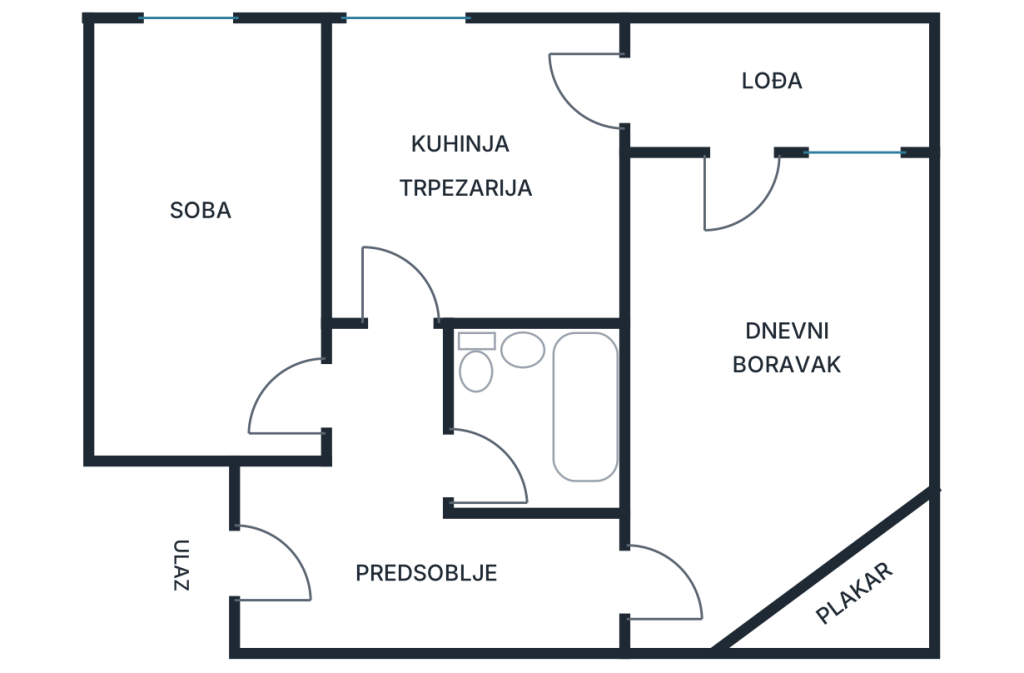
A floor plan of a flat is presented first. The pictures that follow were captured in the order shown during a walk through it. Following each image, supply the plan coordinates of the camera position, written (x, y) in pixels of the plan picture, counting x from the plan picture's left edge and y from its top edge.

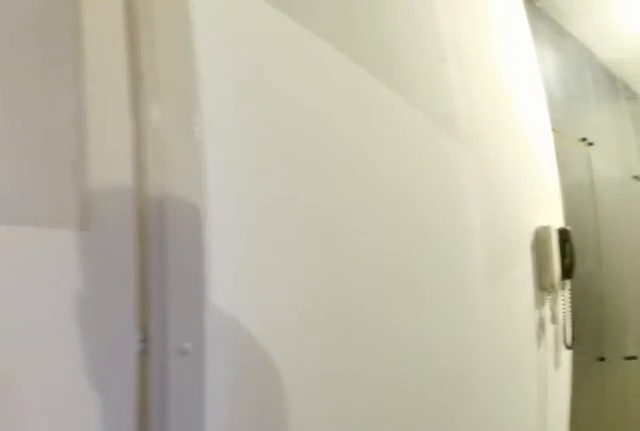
(687, 557)
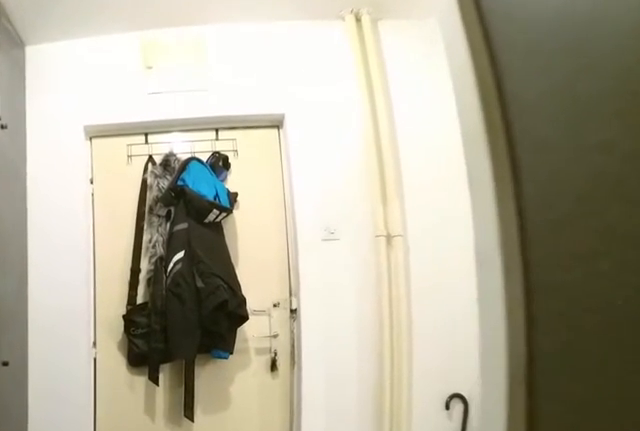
(524, 580)
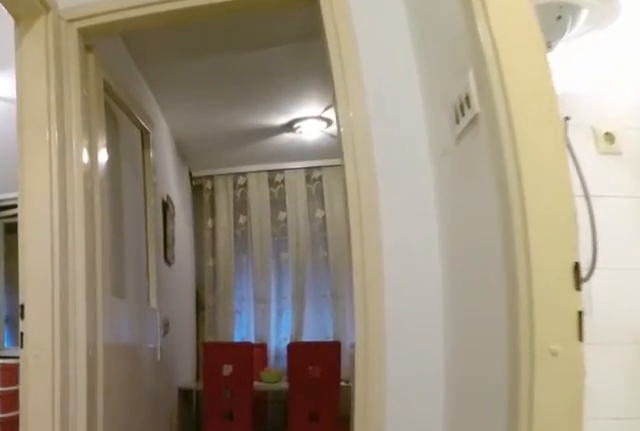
(389, 487)
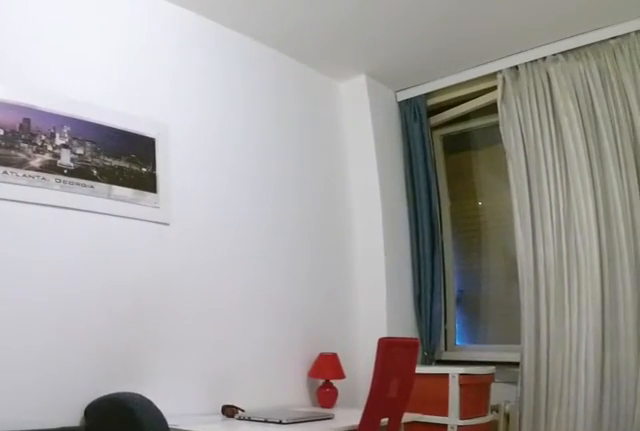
(283, 393)
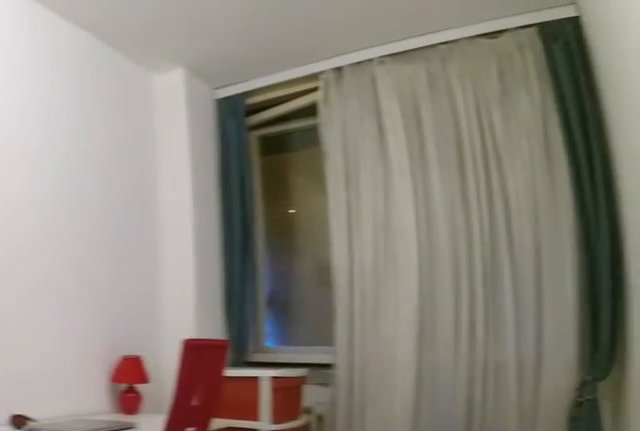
(263, 397)
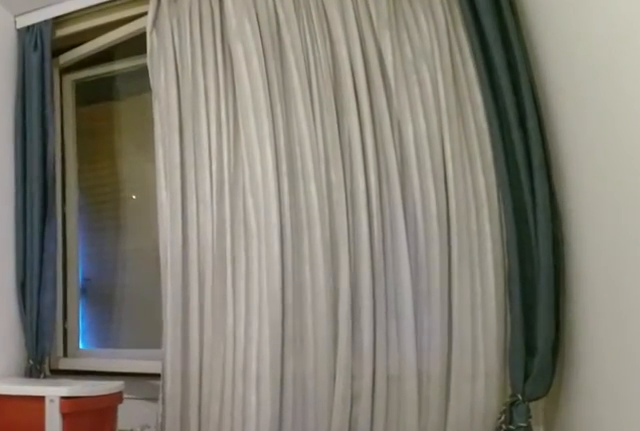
(236, 309)
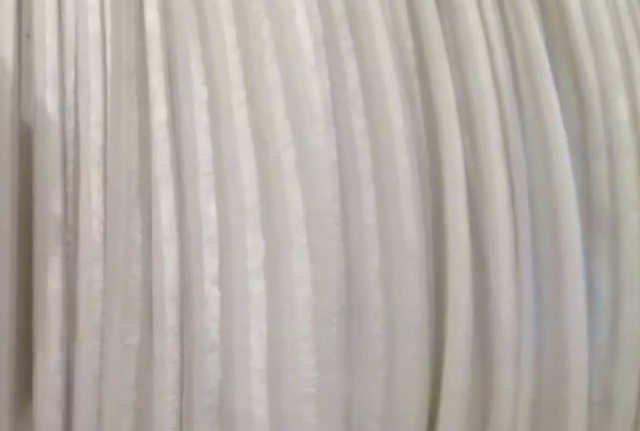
(202, 144)
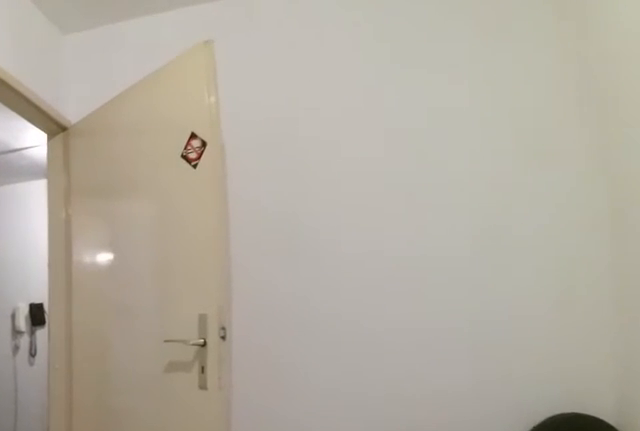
(232, 217)
